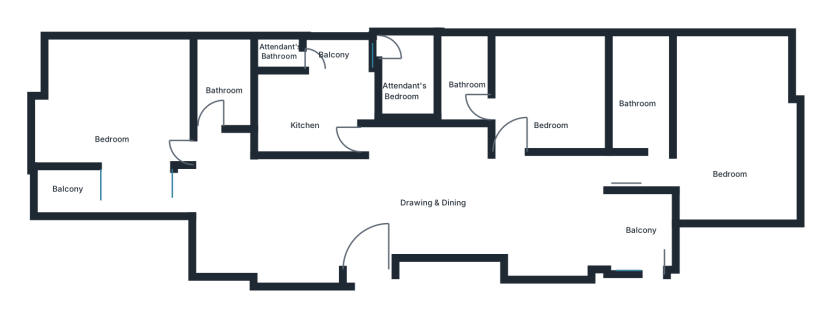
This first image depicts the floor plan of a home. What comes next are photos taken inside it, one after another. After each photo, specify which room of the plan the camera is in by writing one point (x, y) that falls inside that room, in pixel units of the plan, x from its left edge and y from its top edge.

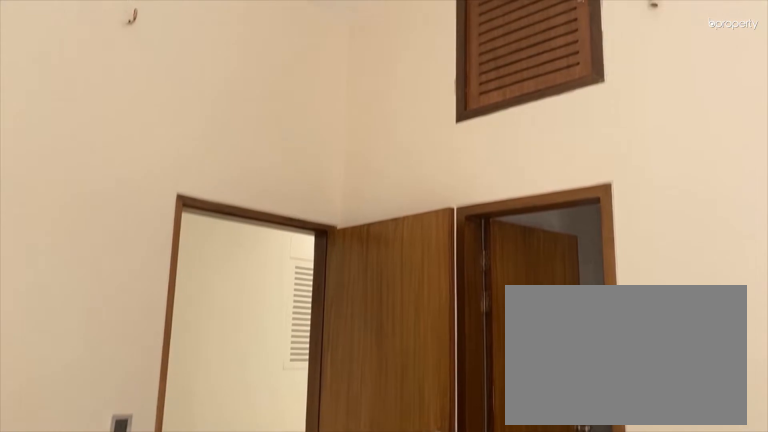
(546, 80)
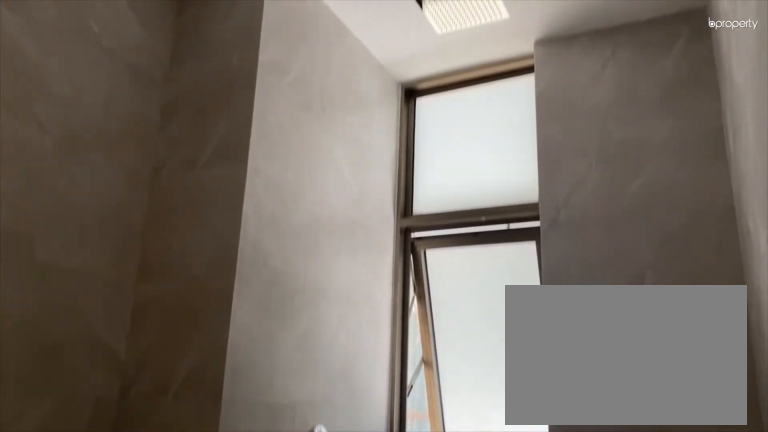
(467, 77)
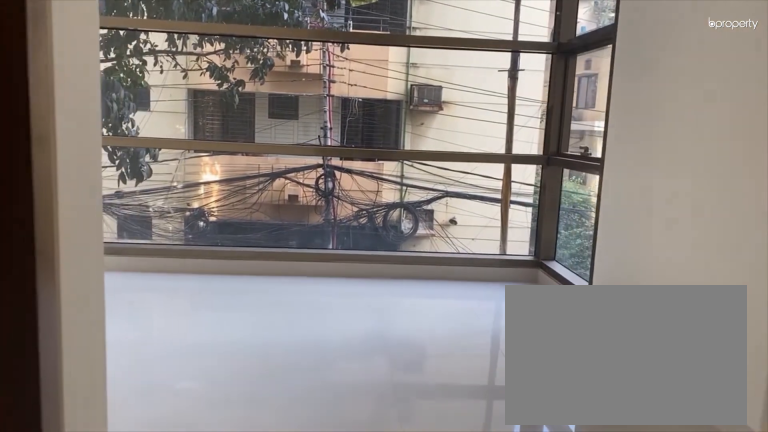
(658, 174)
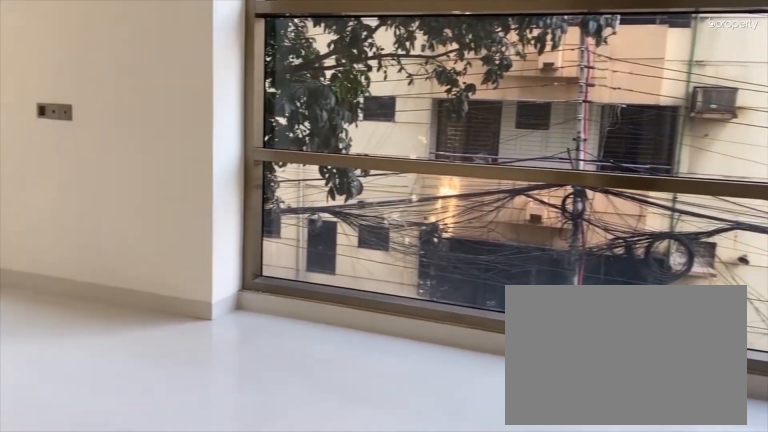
(728, 124)
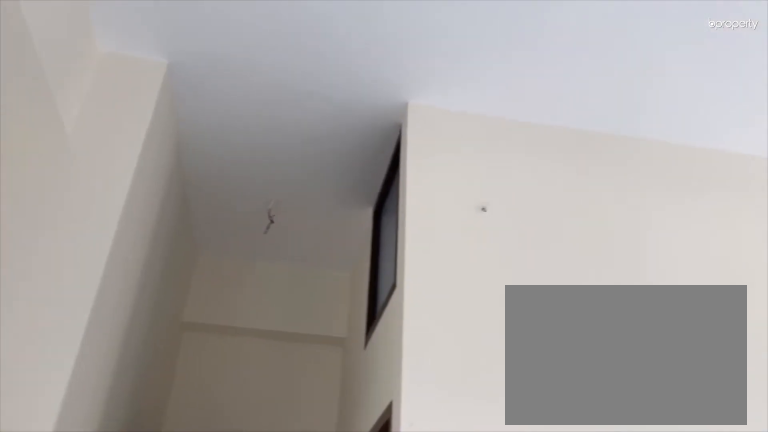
(728, 124)
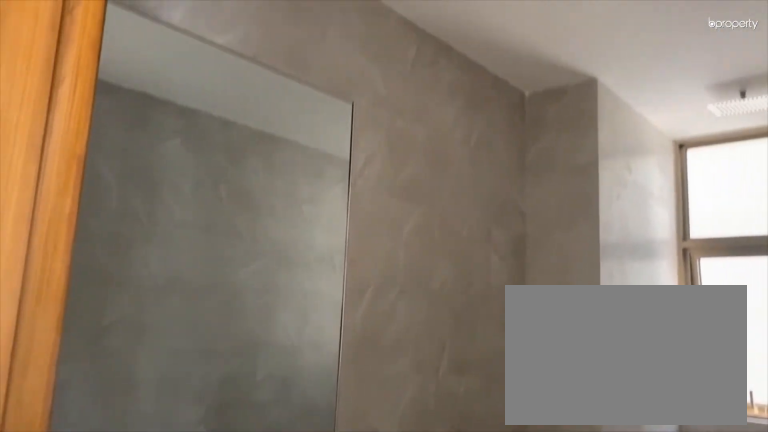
(640, 76)
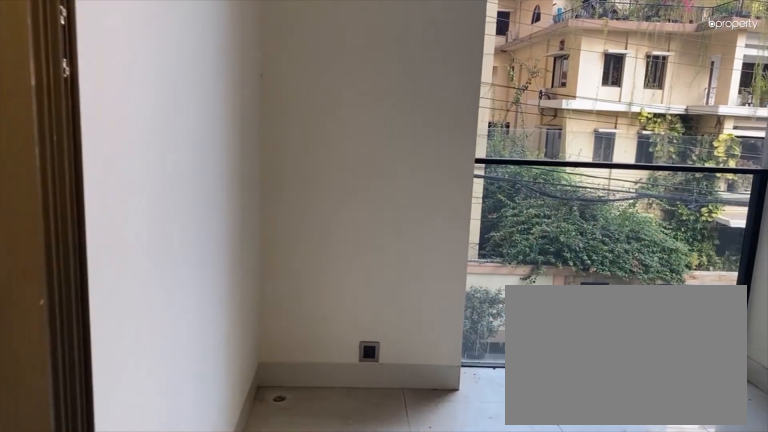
(639, 237)
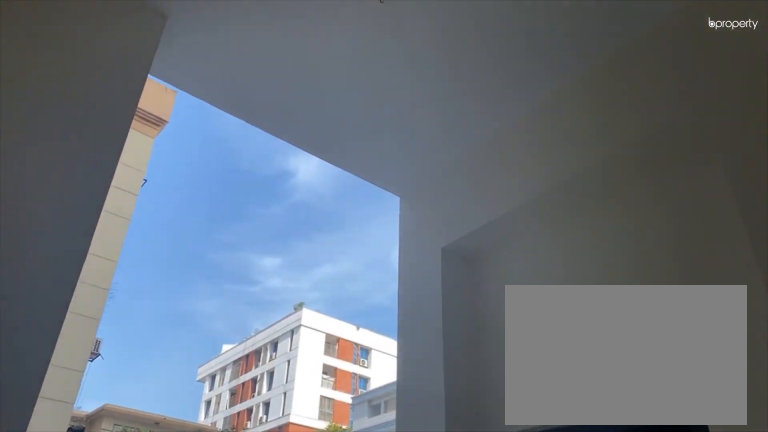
(639, 237)
